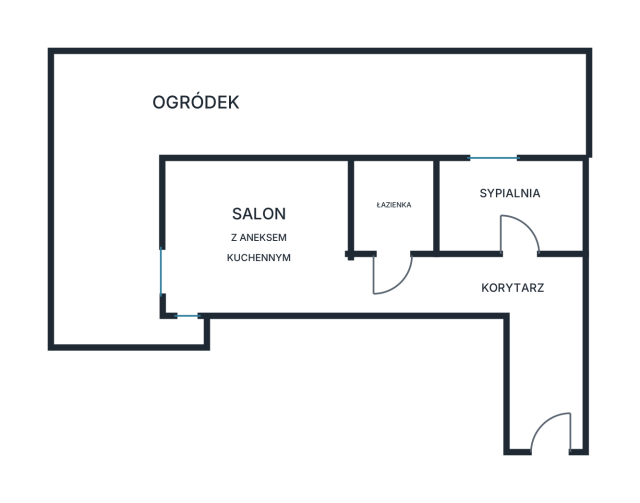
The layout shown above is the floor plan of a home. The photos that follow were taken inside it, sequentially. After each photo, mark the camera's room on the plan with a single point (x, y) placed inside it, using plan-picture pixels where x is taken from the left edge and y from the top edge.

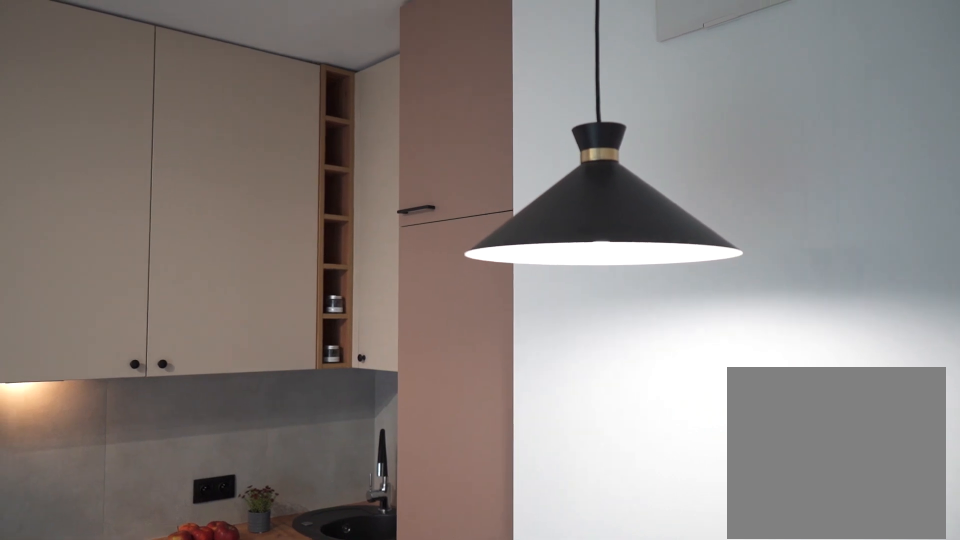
(274, 239)
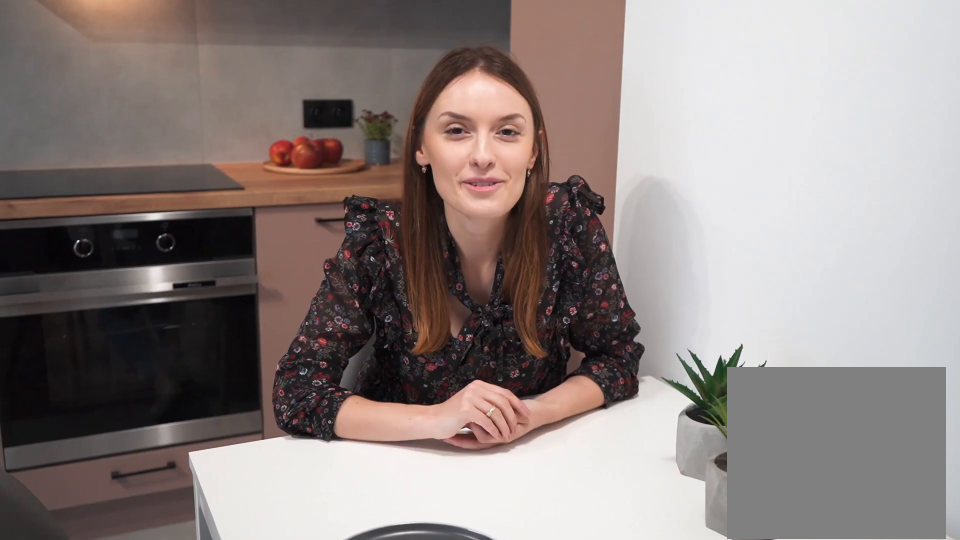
(256, 236)
